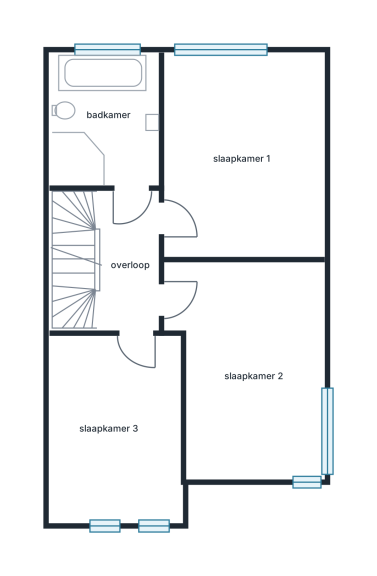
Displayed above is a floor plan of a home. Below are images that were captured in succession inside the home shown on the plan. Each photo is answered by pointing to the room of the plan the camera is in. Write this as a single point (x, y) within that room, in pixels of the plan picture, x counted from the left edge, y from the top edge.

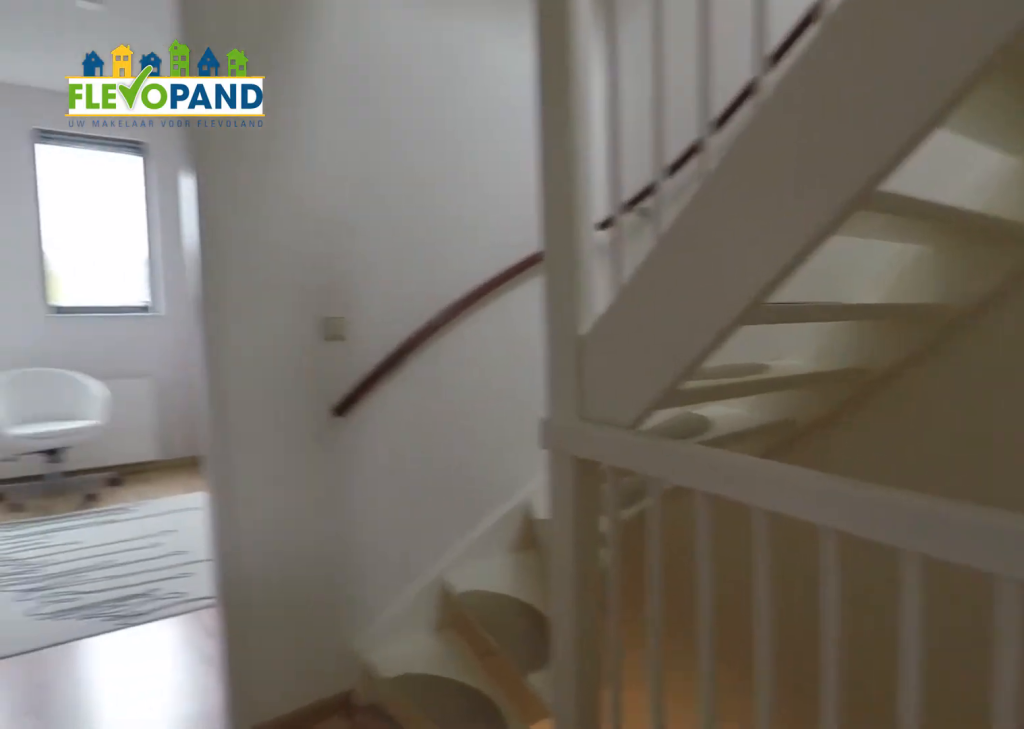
(131, 266)
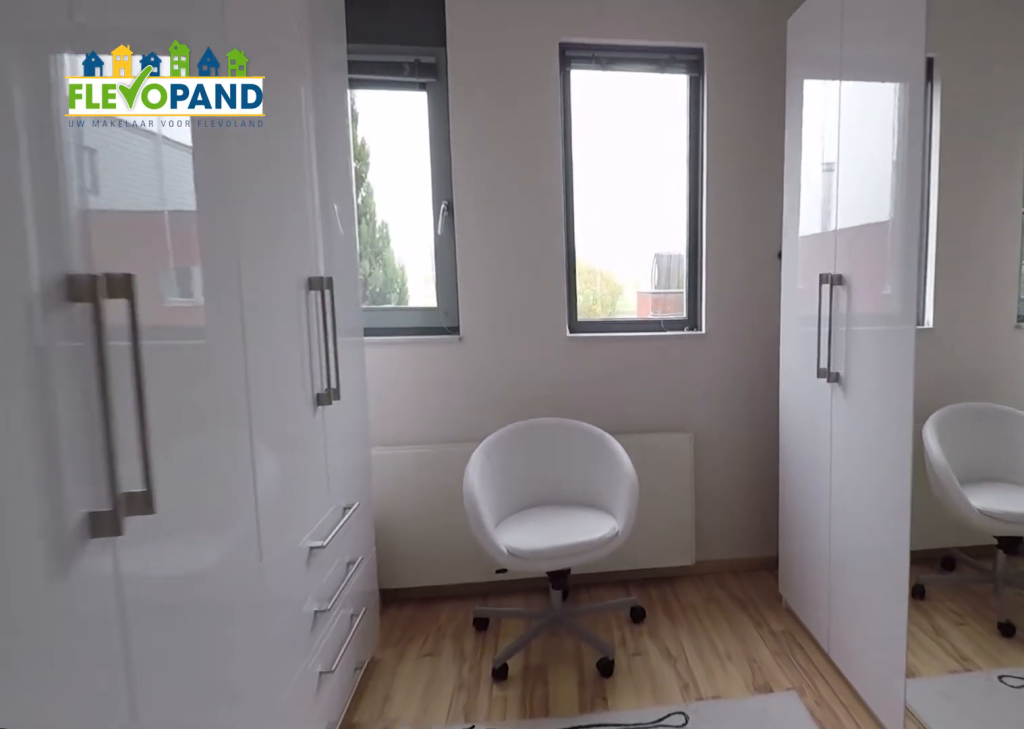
(116, 450)
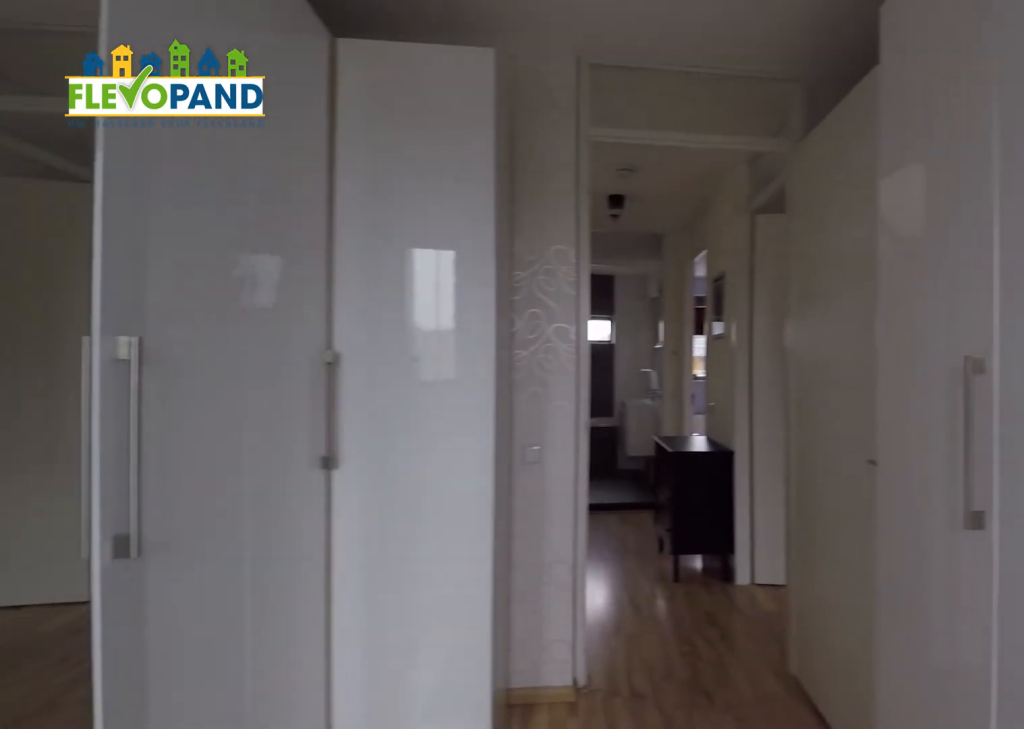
(116, 450)
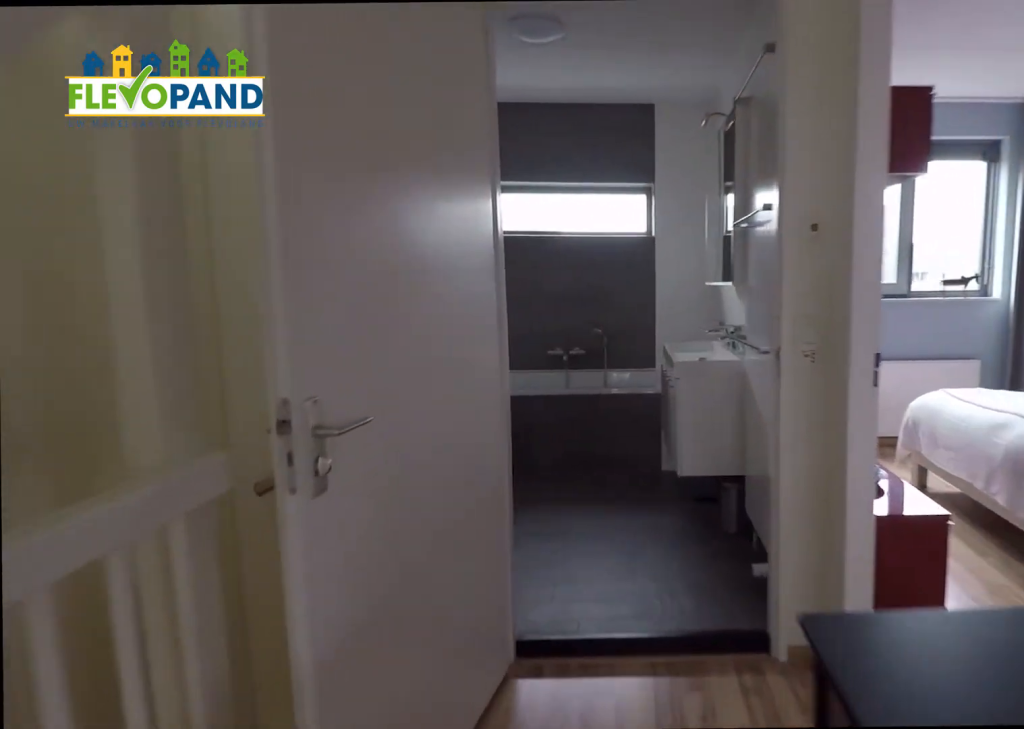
(124, 264)
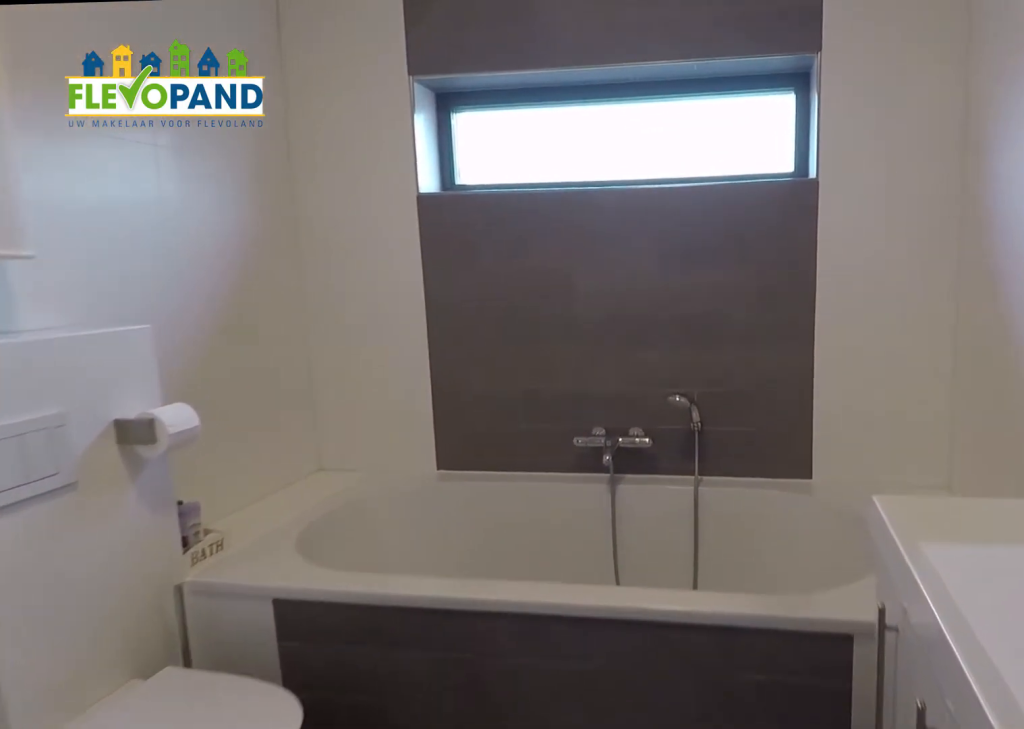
(102, 71)
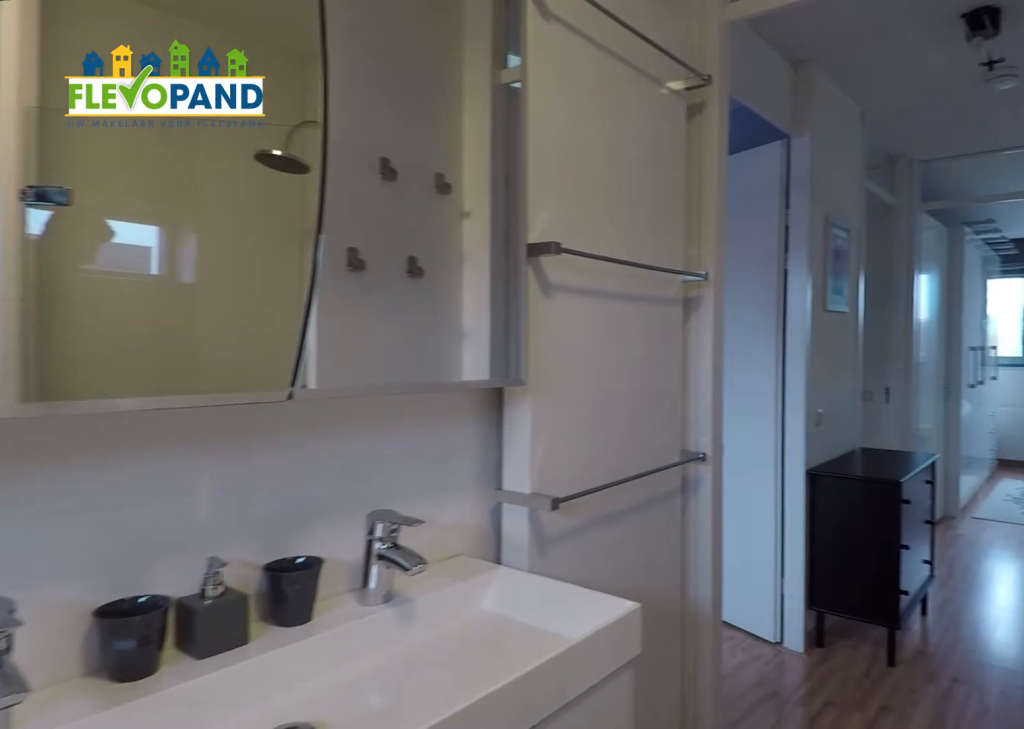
(102, 71)
